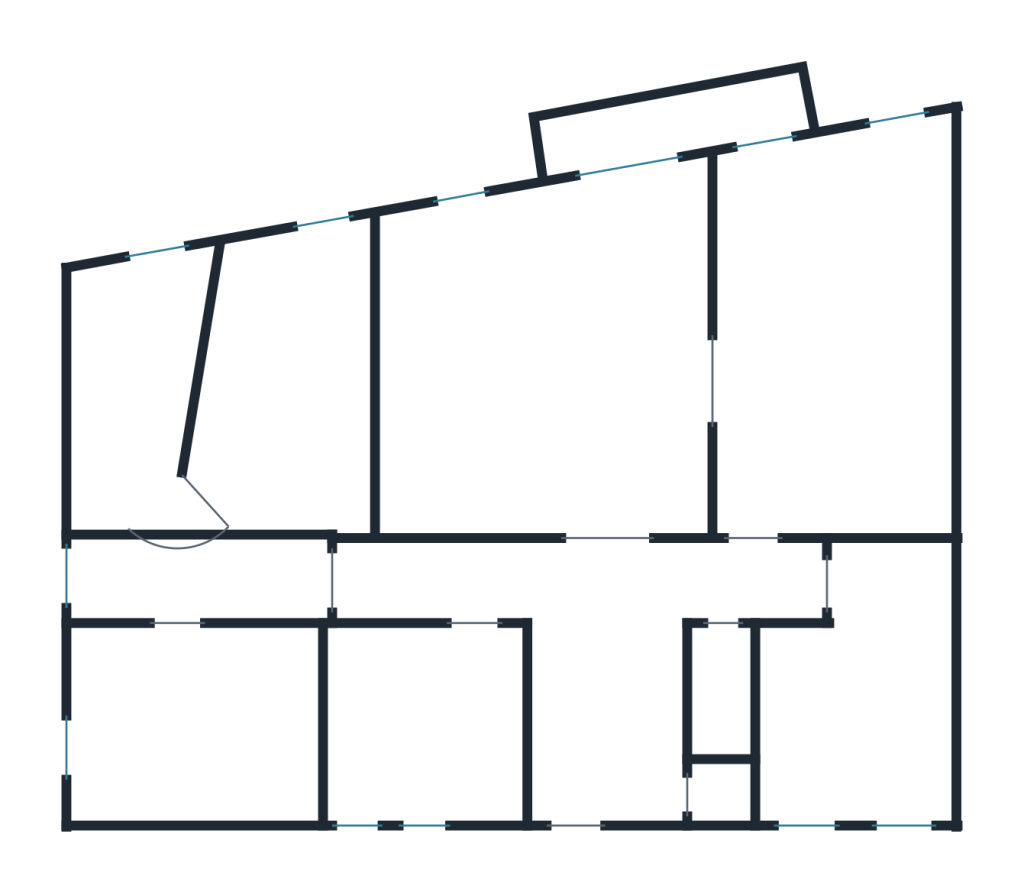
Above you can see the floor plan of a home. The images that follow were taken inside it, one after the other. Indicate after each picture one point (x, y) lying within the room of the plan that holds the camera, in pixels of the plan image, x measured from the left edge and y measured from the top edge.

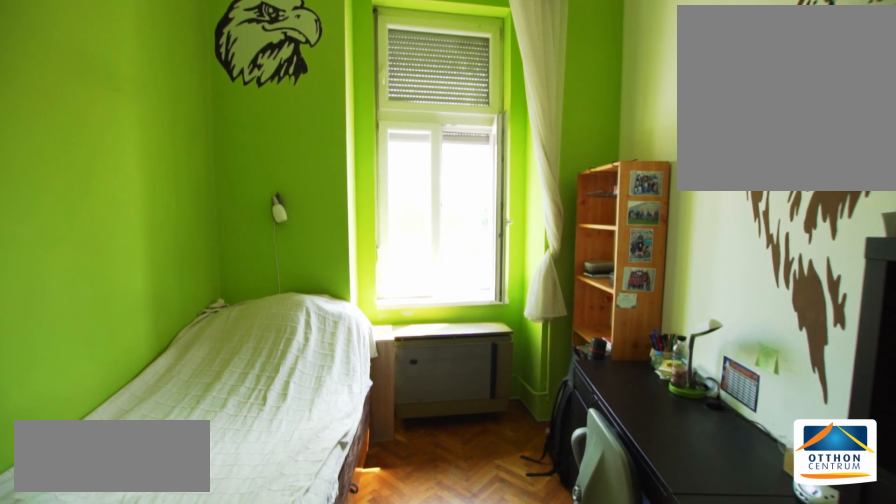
(135, 384)
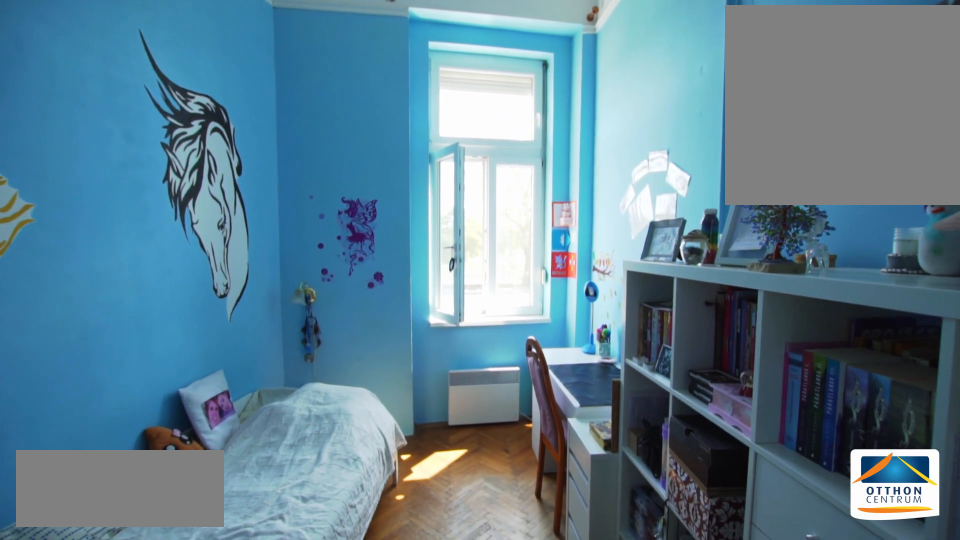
(286, 384)
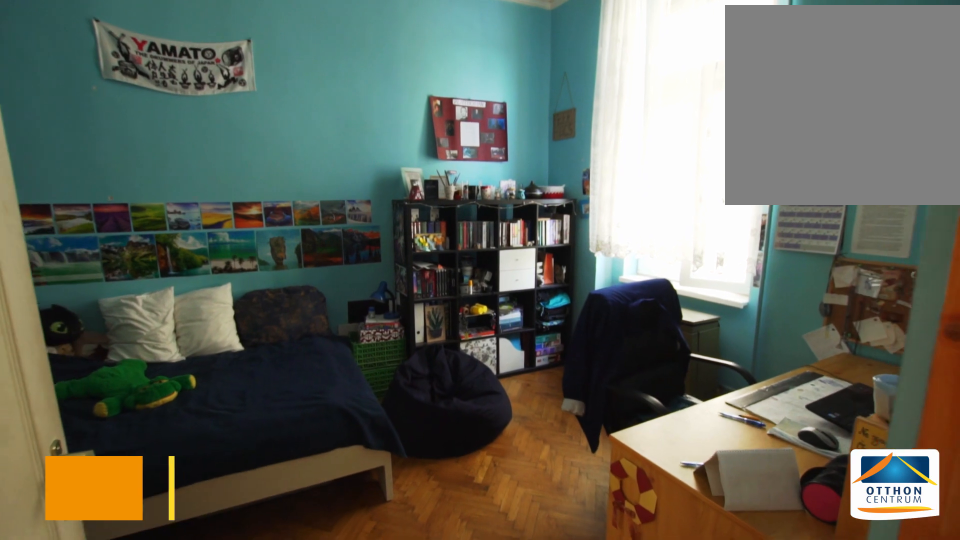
(190, 724)
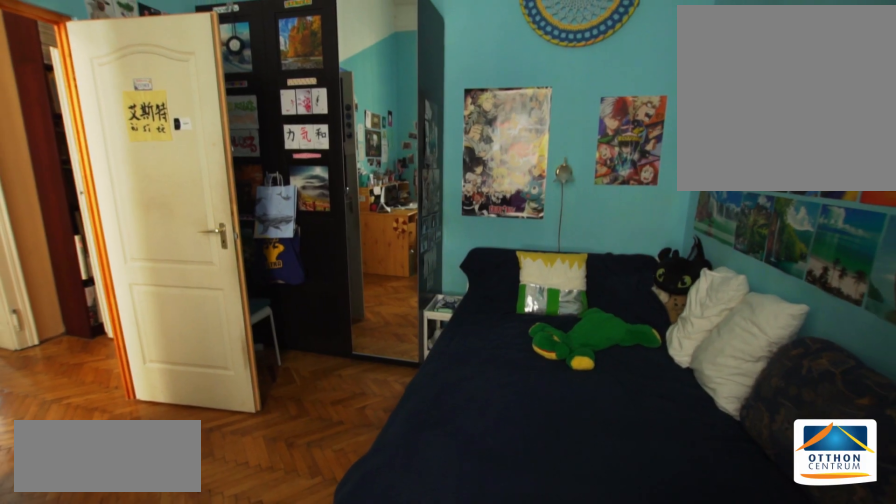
(190, 725)
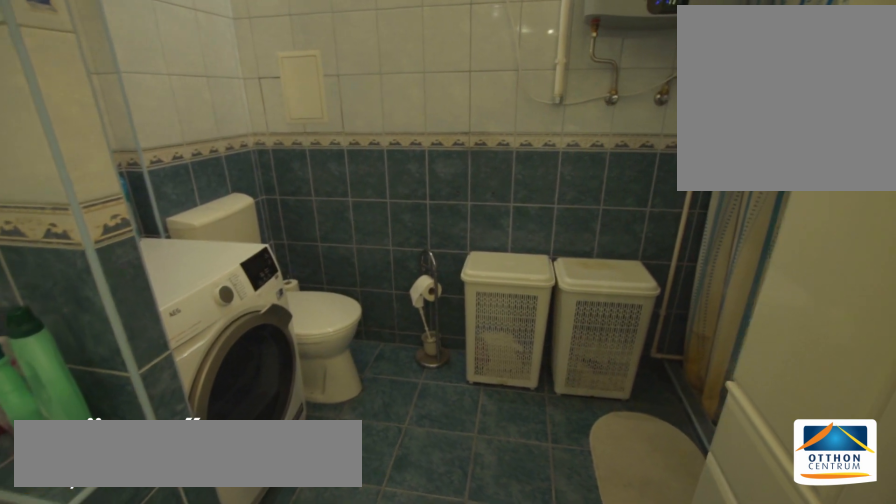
(434, 725)
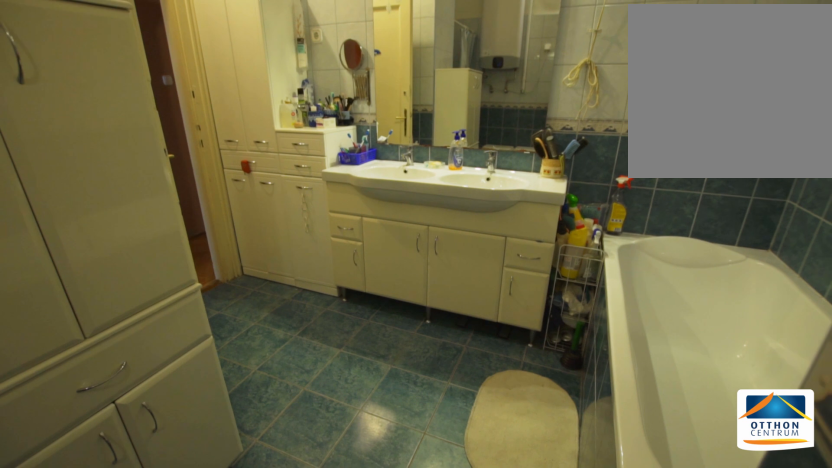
(433, 723)
